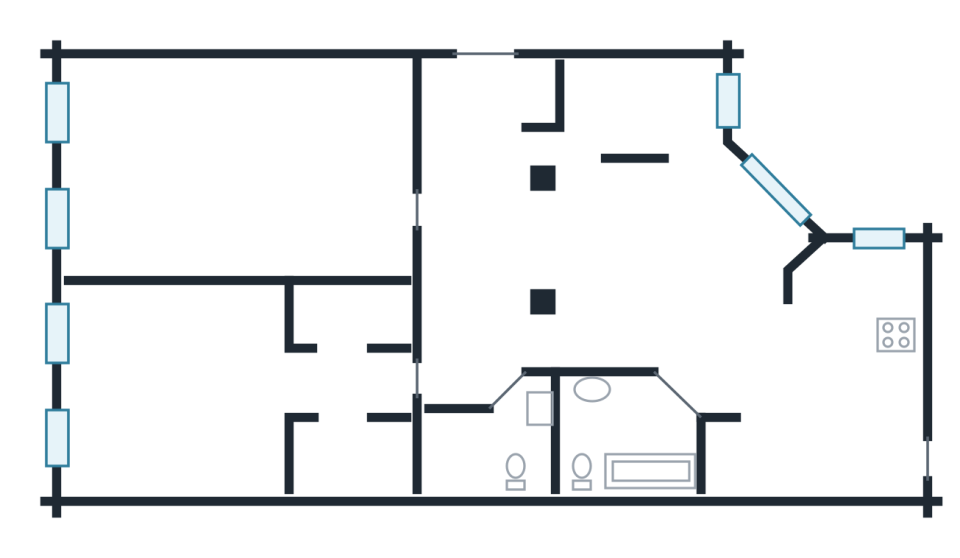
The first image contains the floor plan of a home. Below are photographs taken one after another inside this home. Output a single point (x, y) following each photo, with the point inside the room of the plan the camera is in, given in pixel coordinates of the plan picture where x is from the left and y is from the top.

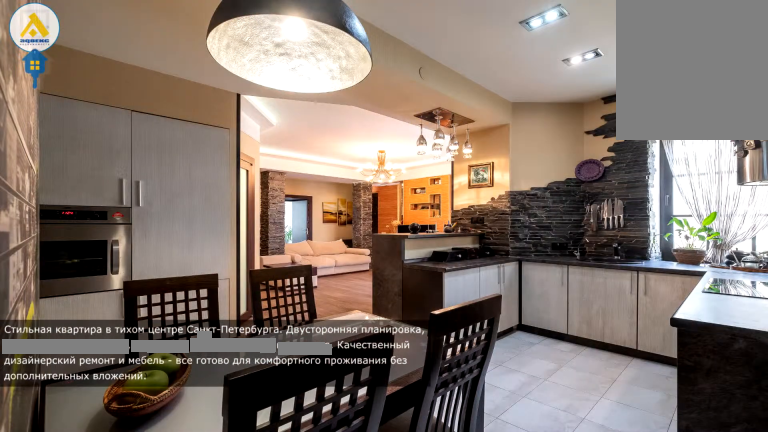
(831, 382)
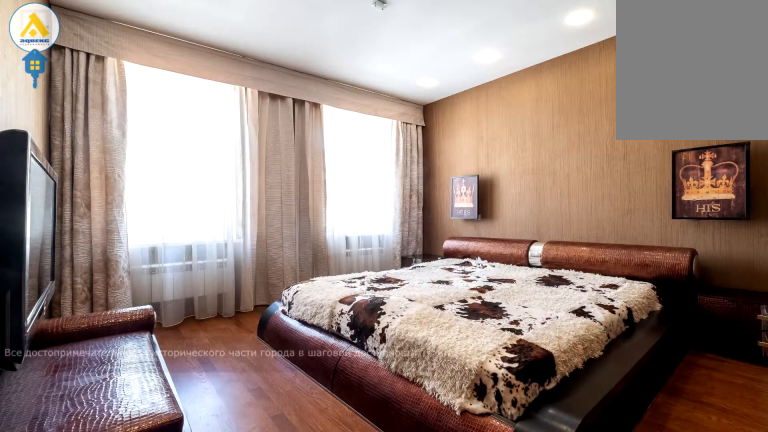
(167, 387)
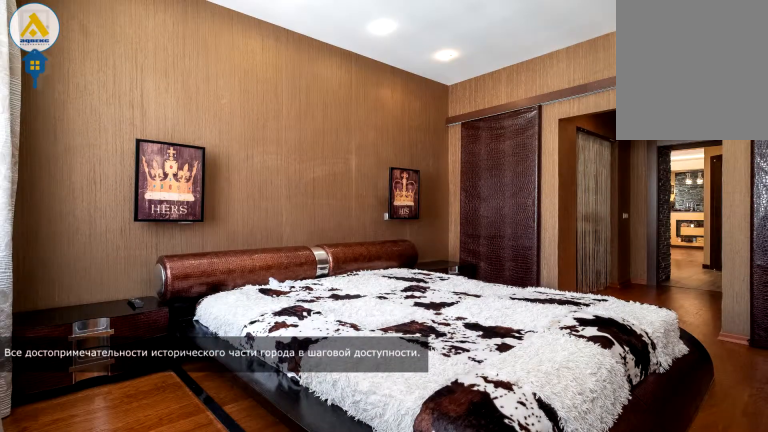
(167, 387)
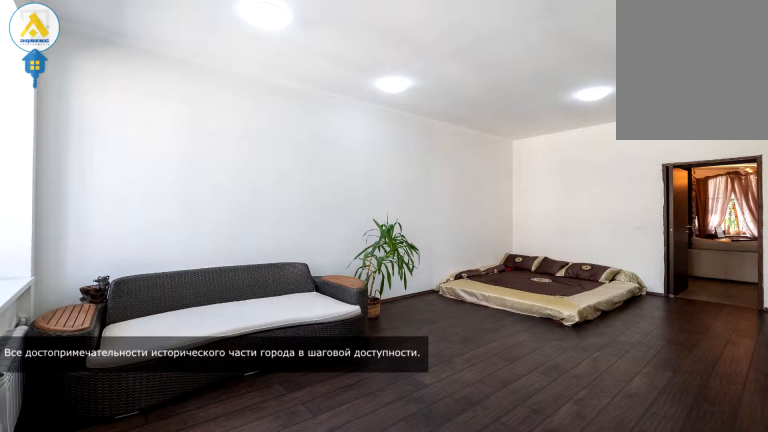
(220, 175)
